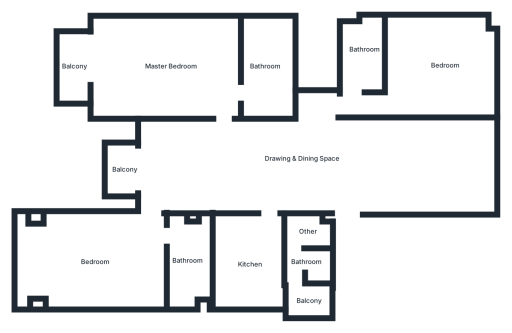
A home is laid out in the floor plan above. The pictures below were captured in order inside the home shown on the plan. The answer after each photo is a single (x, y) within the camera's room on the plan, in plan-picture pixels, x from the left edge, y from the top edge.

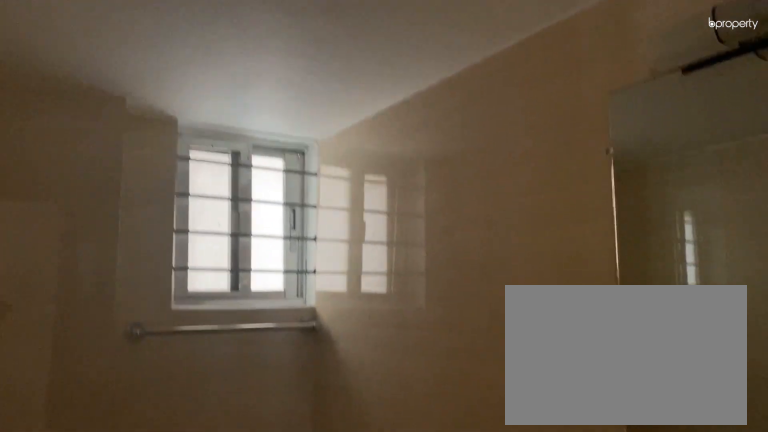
(362, 60)
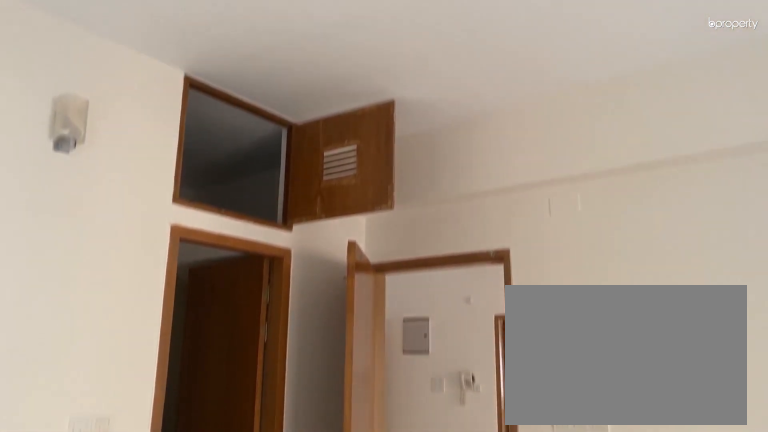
(178, 65)
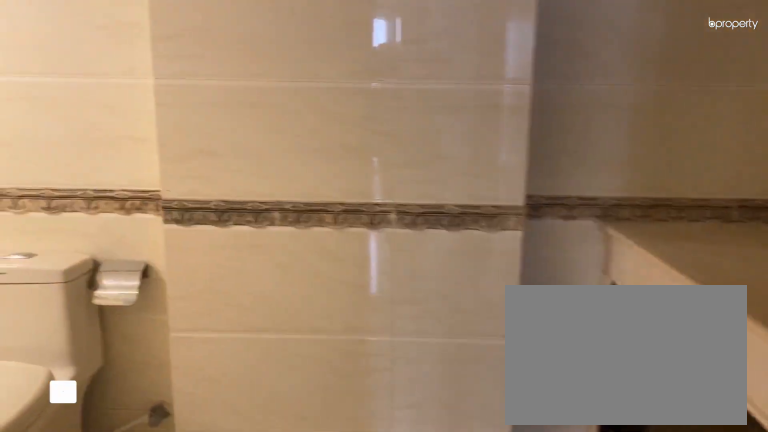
(261, 66)
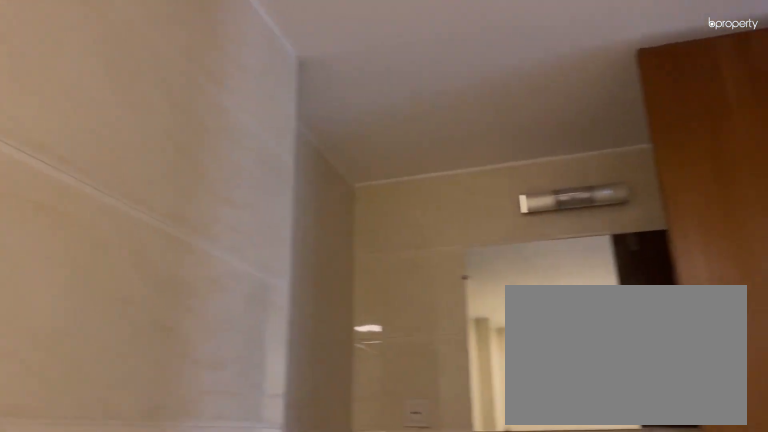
(261, 66)
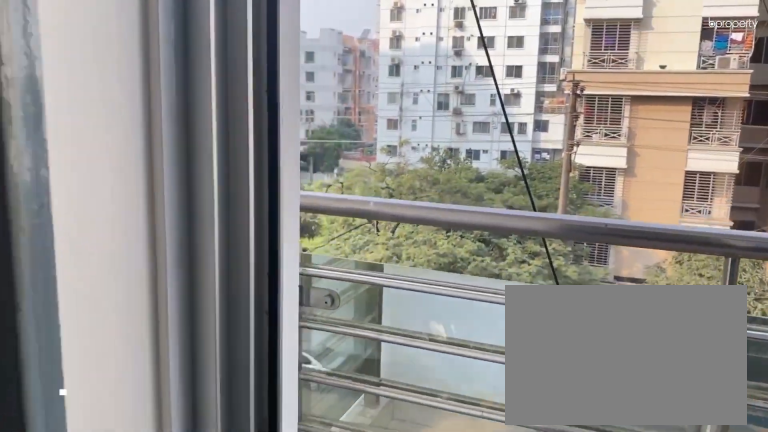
(101, 65)
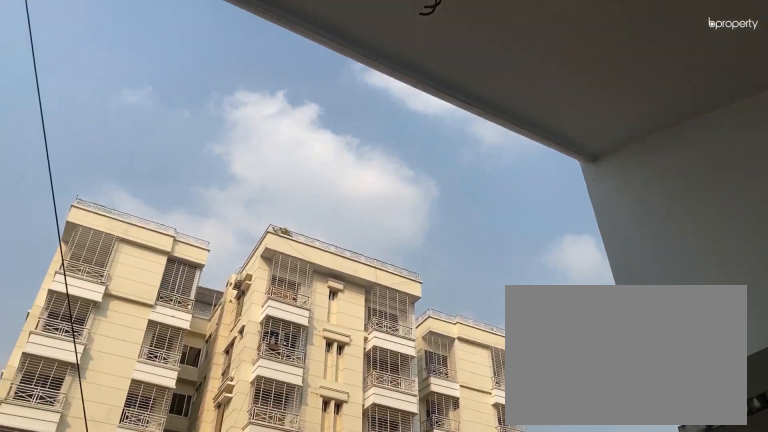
(75, 64)
